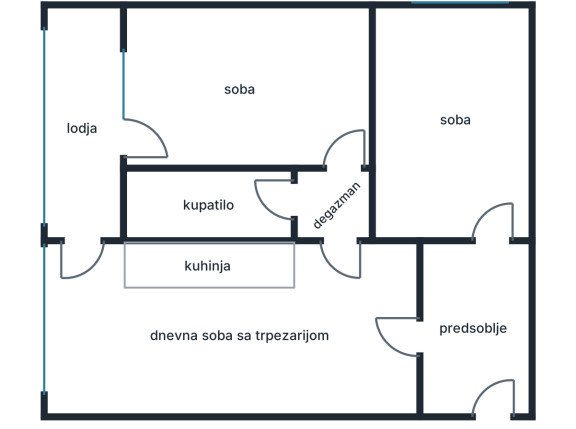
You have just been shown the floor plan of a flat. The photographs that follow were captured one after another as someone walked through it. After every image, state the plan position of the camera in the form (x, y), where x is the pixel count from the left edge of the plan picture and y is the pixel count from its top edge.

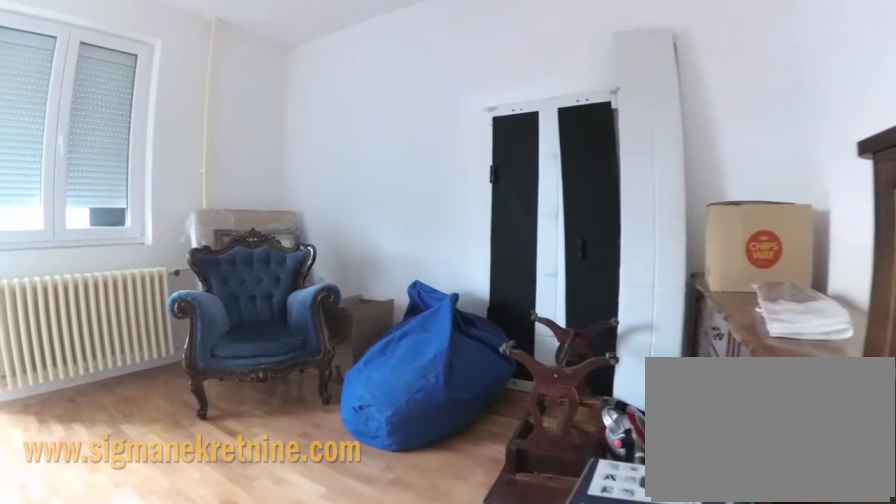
(340, 145)
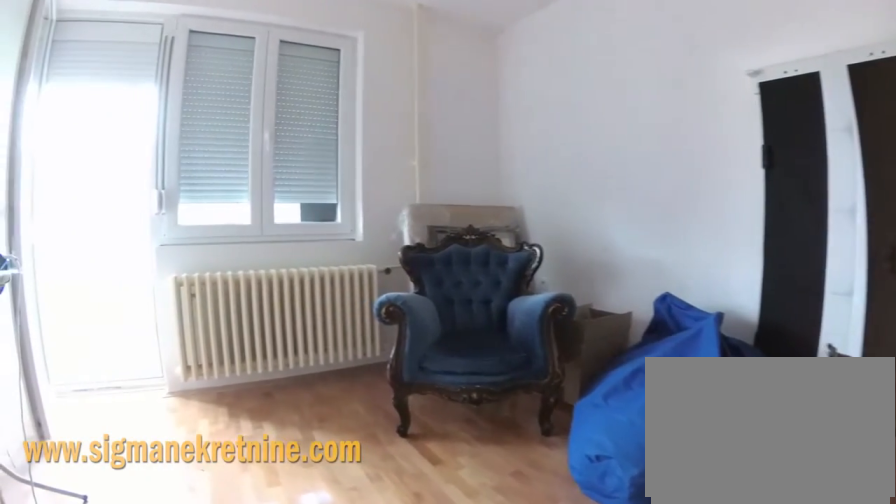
(330, 135)
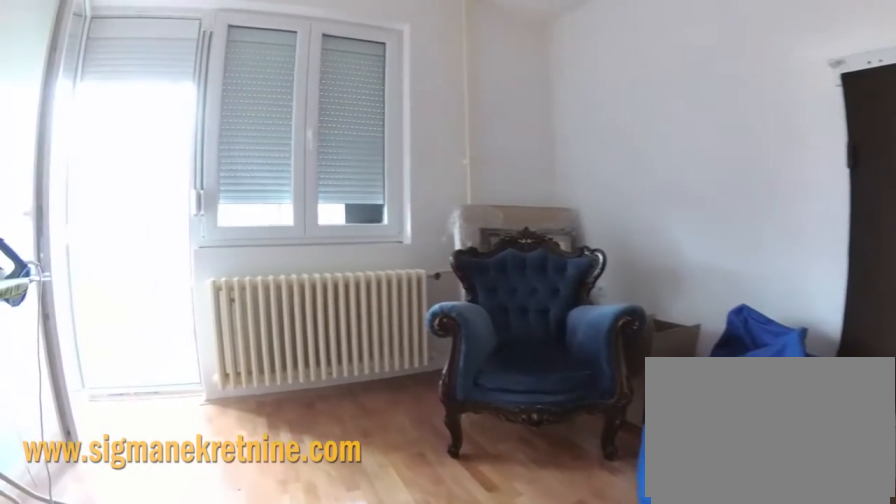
(325, 132)
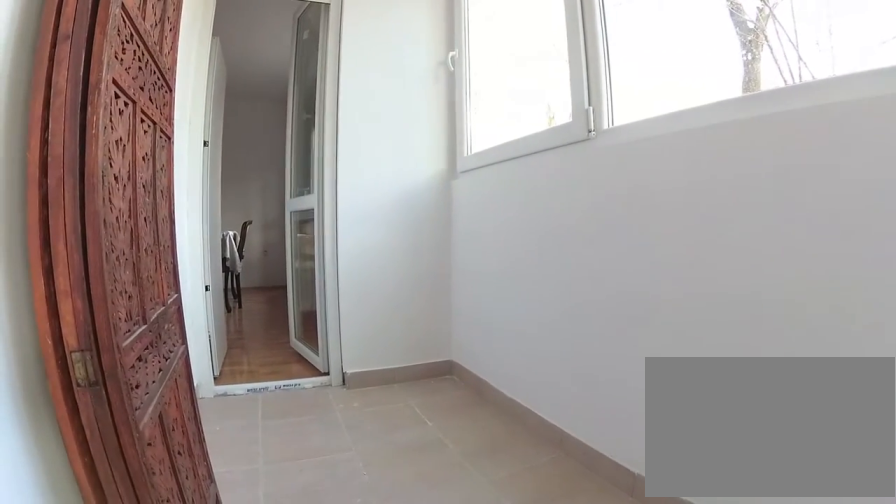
(105, 129)
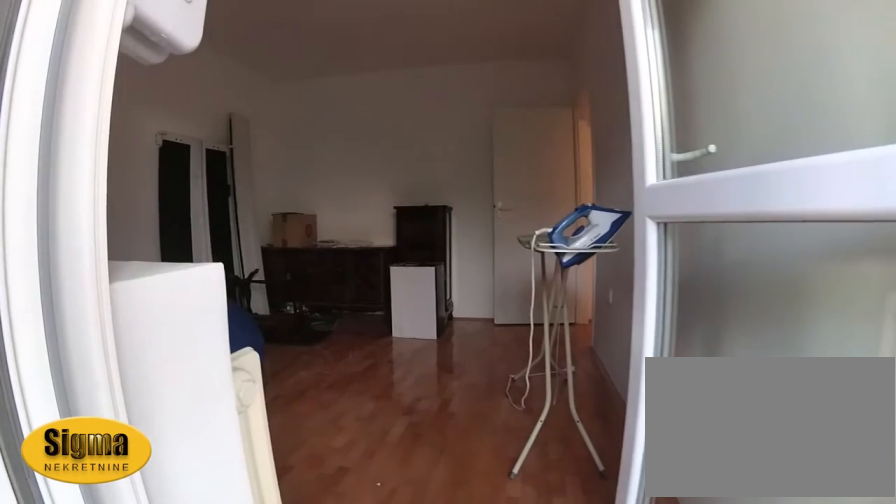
(94, 141)
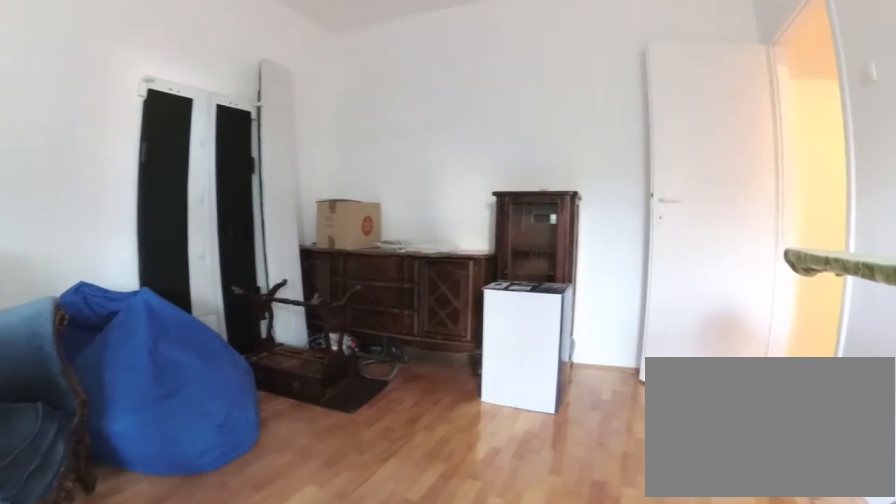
(174, 141)
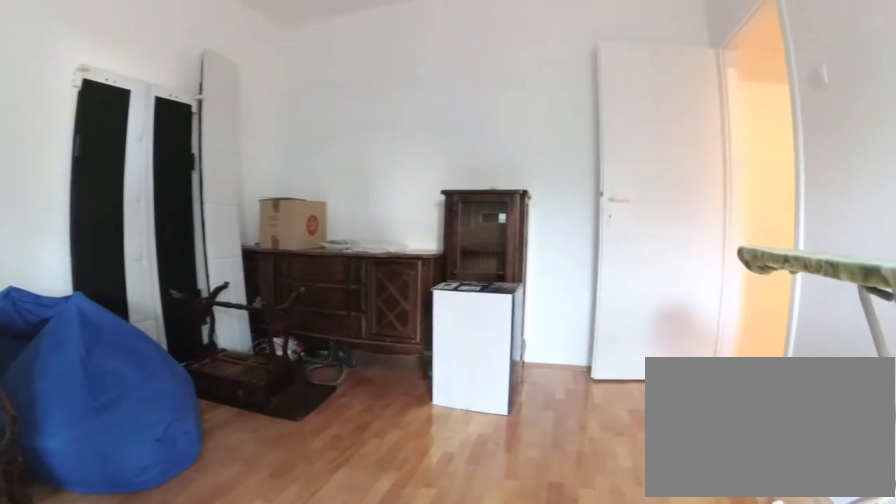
(180, 141)
